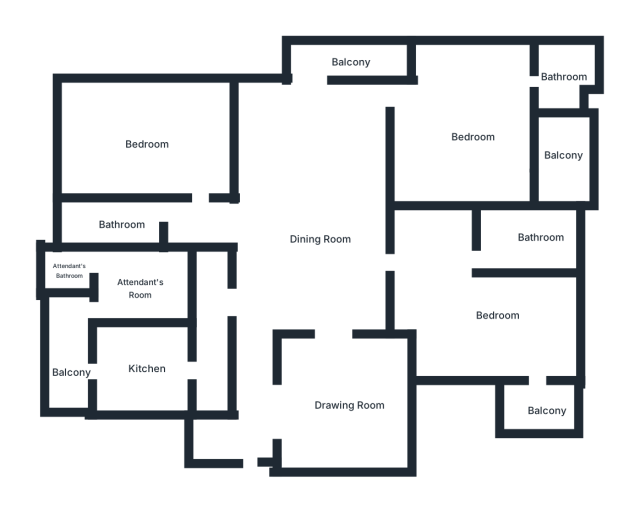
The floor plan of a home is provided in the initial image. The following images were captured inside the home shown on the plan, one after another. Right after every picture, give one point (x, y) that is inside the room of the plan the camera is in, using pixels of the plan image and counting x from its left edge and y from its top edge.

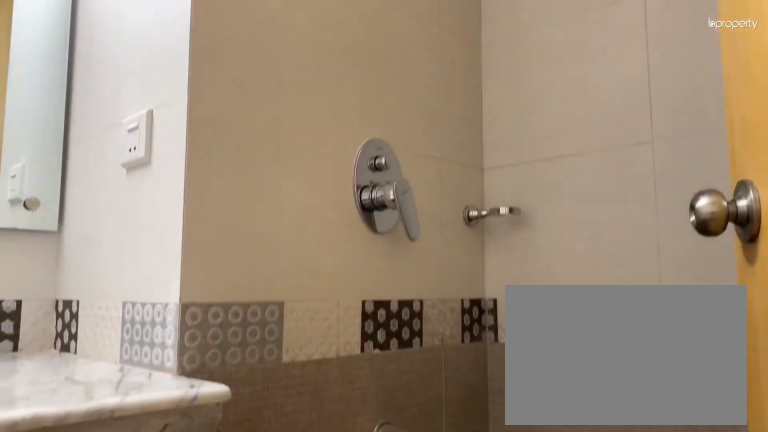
(566, 80)
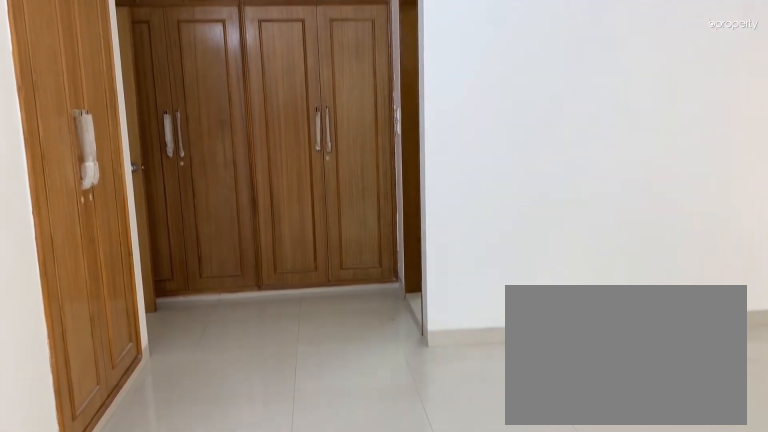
(498, 313)
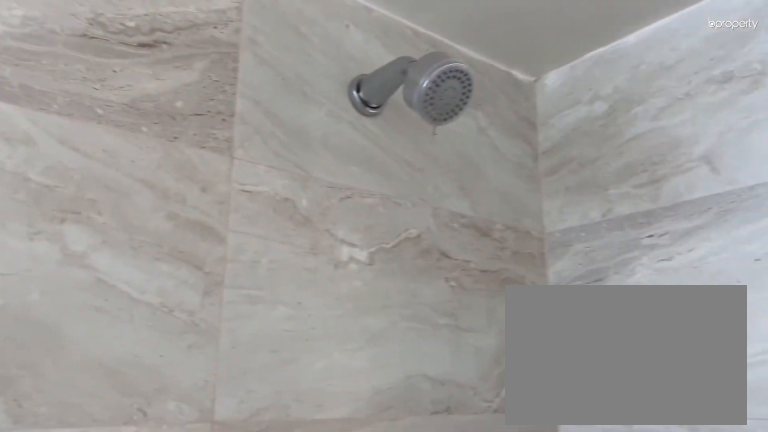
(538, 239)
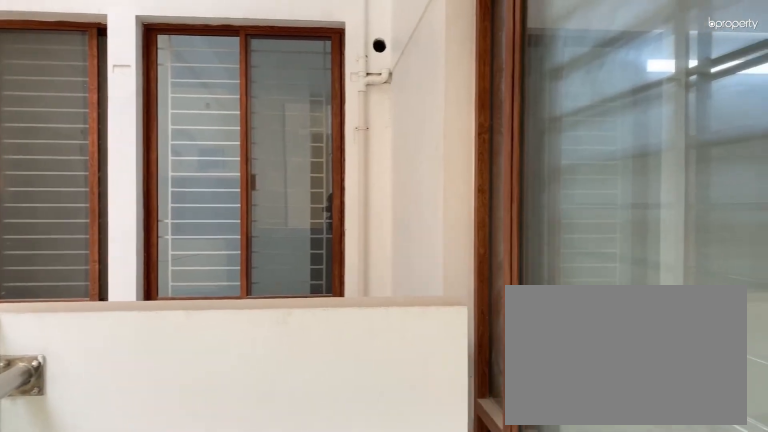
(542, 407)
